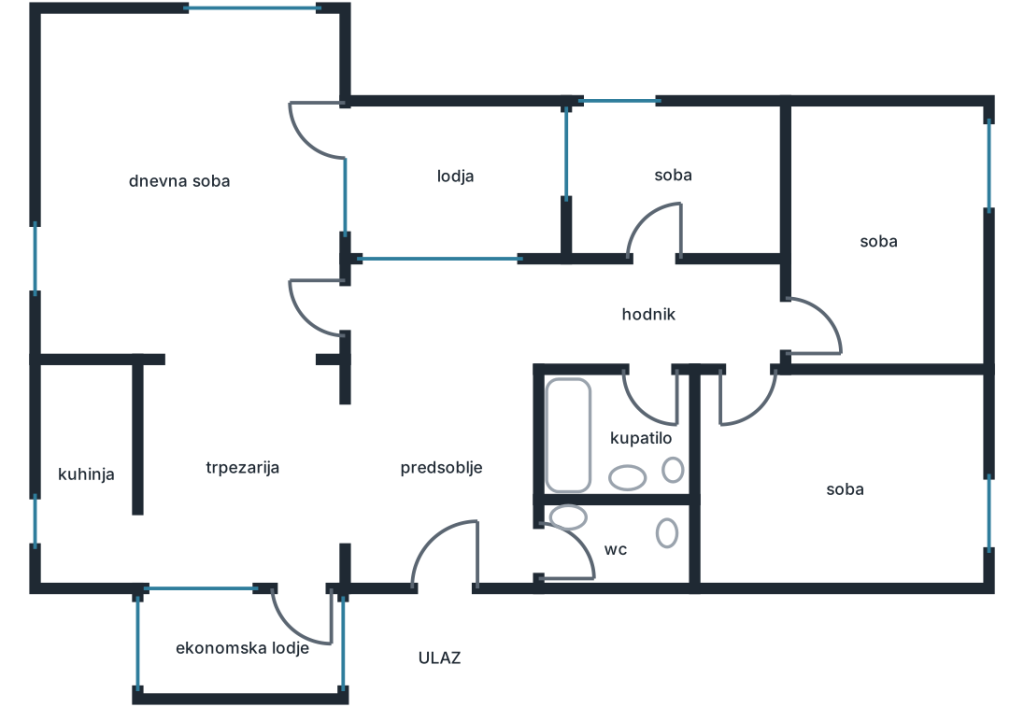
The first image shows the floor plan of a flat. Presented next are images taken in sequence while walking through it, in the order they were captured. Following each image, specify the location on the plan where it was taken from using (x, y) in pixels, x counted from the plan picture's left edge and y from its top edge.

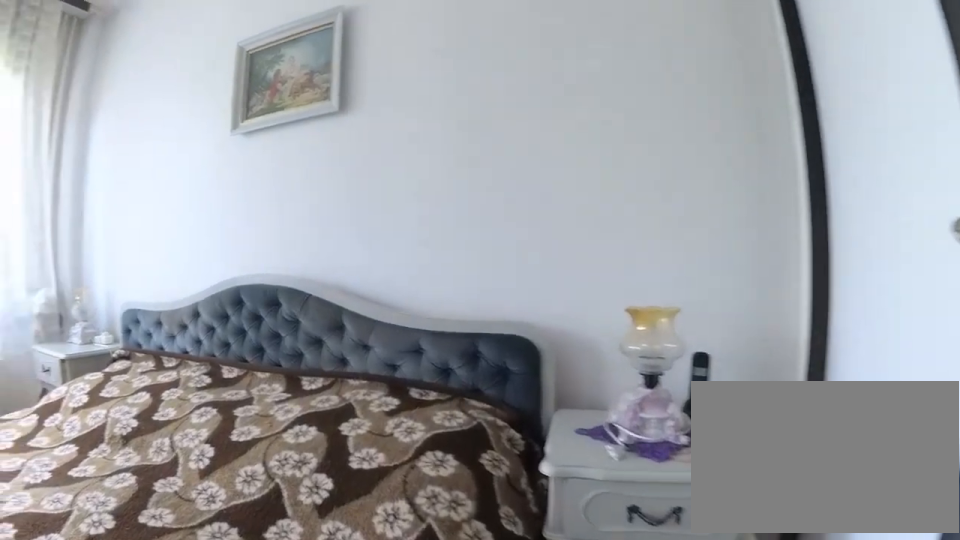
(733, 507)
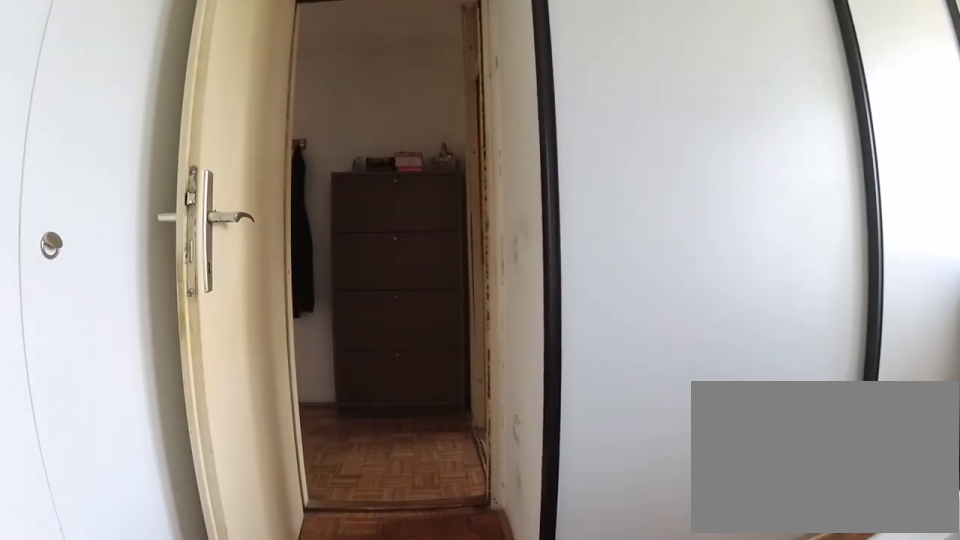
(736, 527)
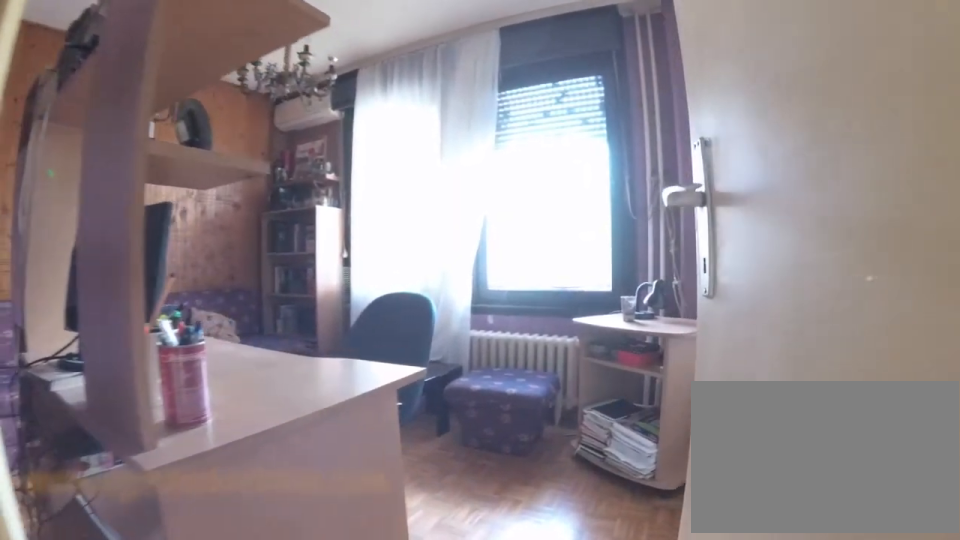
(751, 342)
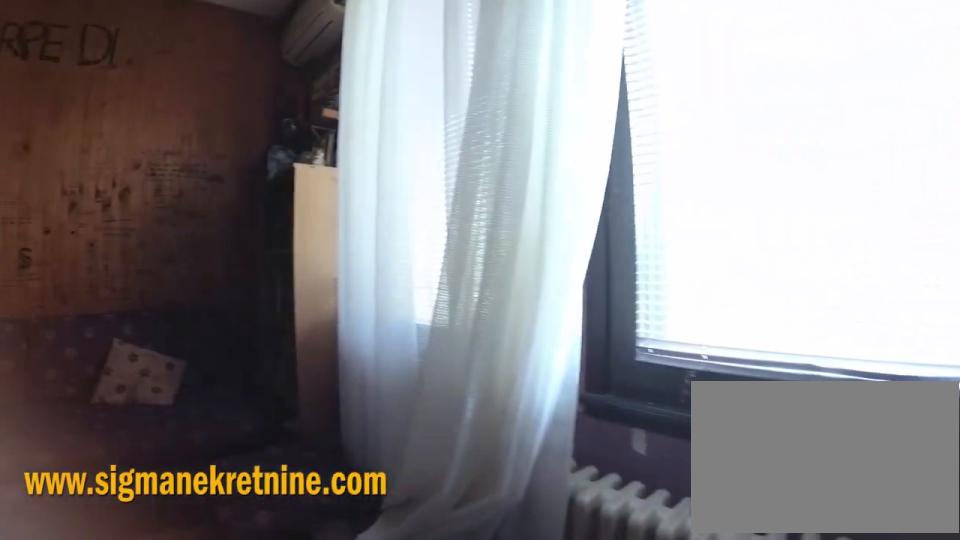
(891, 331)
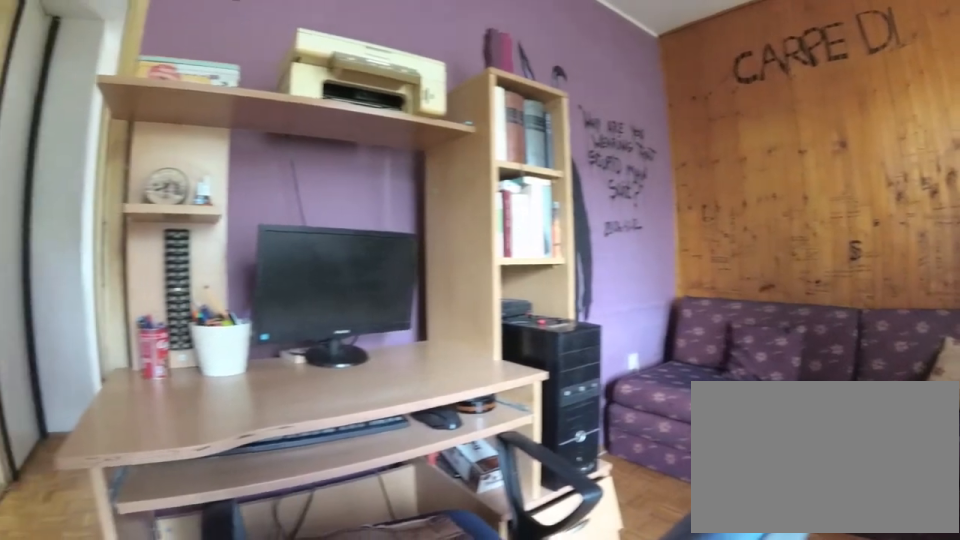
(929, 331)
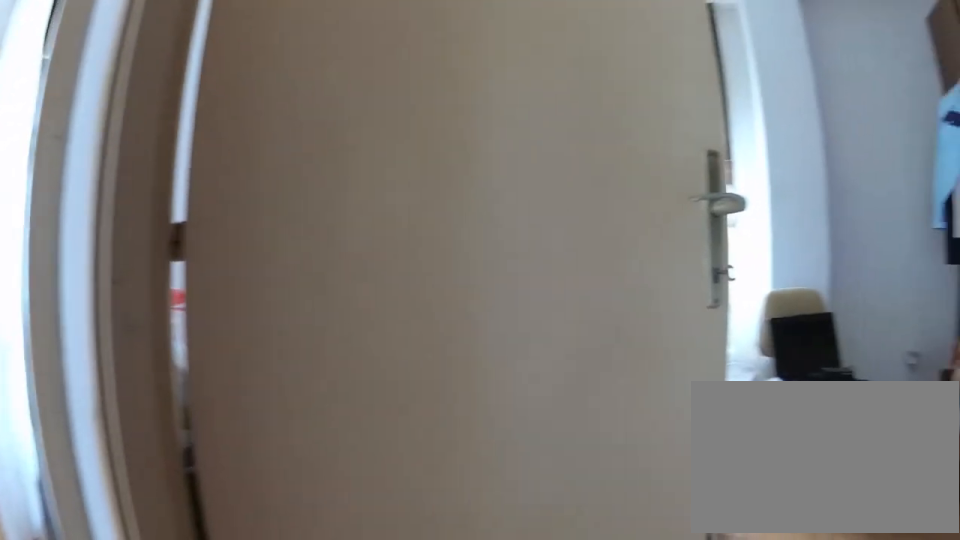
(684, 315)
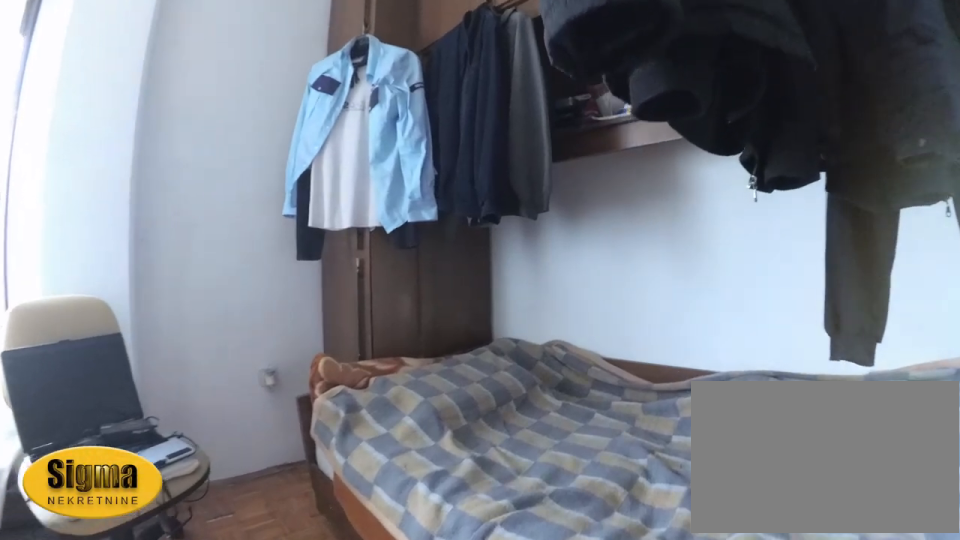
(677, 262)
